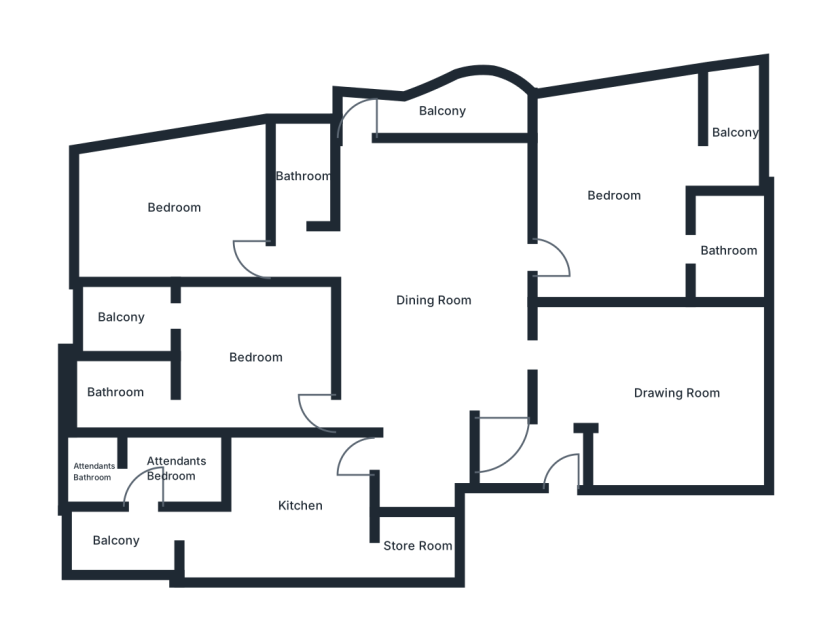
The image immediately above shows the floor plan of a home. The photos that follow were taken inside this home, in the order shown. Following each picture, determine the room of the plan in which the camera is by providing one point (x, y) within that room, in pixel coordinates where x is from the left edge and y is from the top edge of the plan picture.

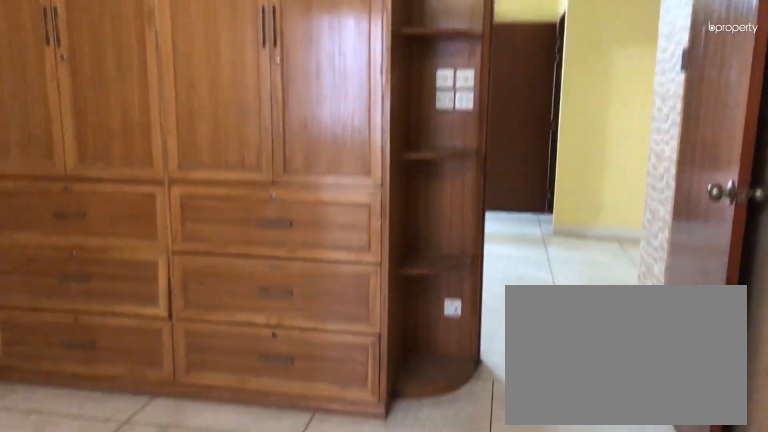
(256, 357)
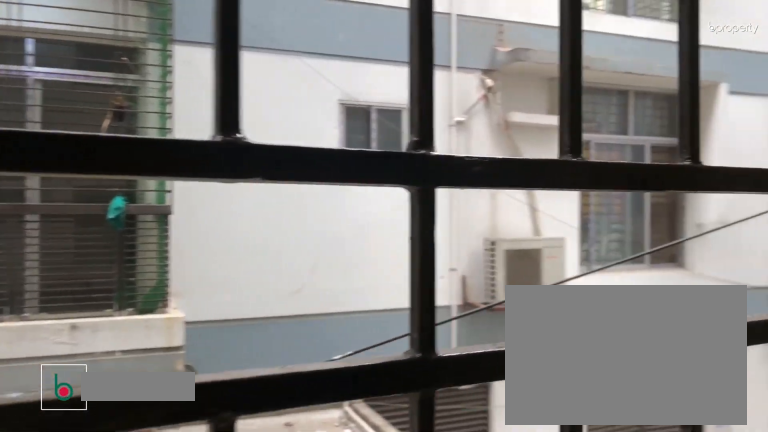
(122, 316)
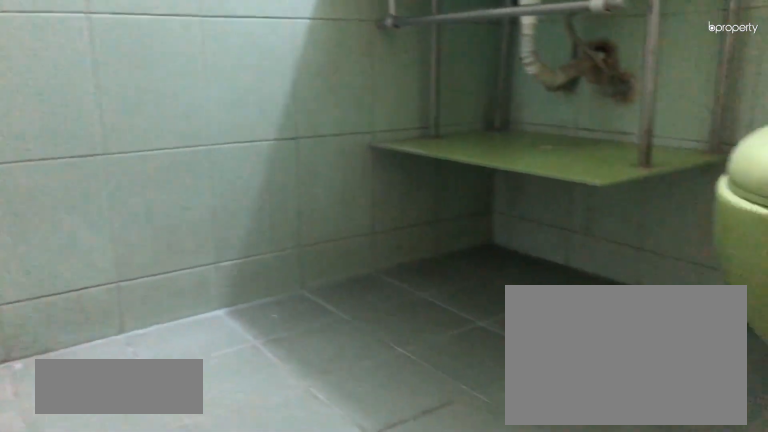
(112, 392)
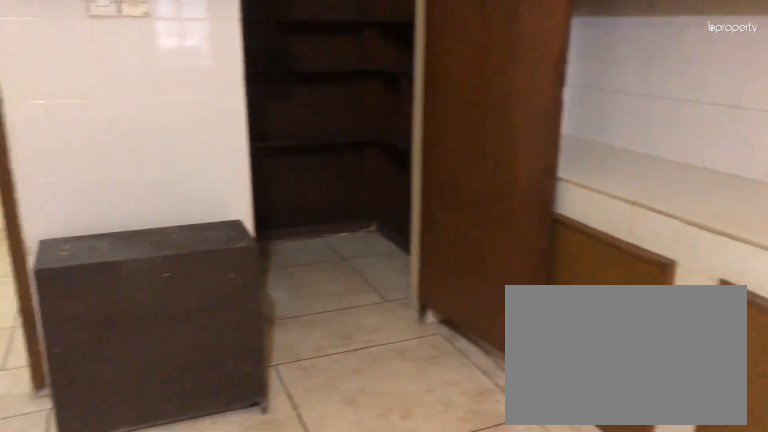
(300, 506)
